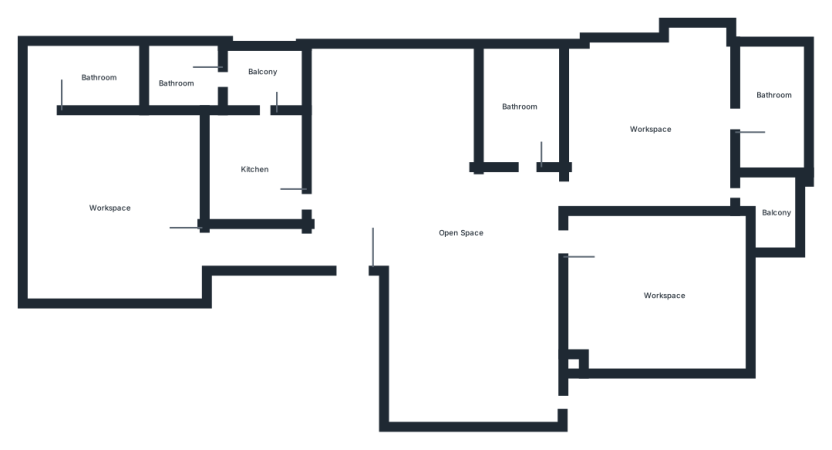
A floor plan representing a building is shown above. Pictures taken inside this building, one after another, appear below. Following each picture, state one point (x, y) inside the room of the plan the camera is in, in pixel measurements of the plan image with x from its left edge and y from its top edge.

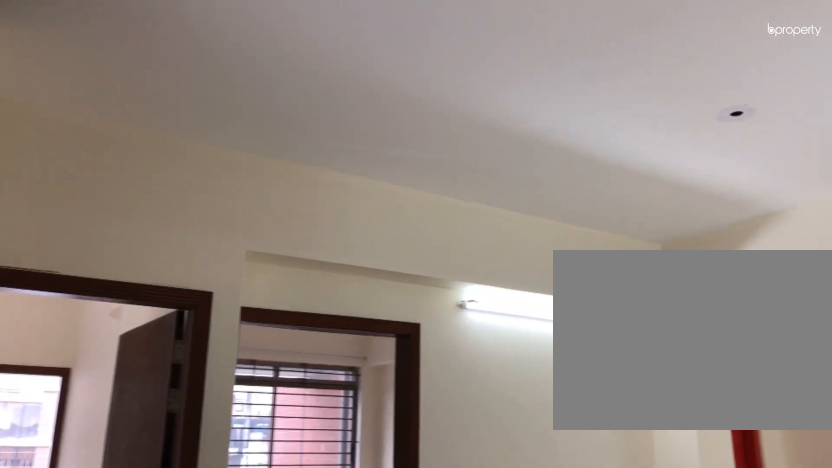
(494, 295)
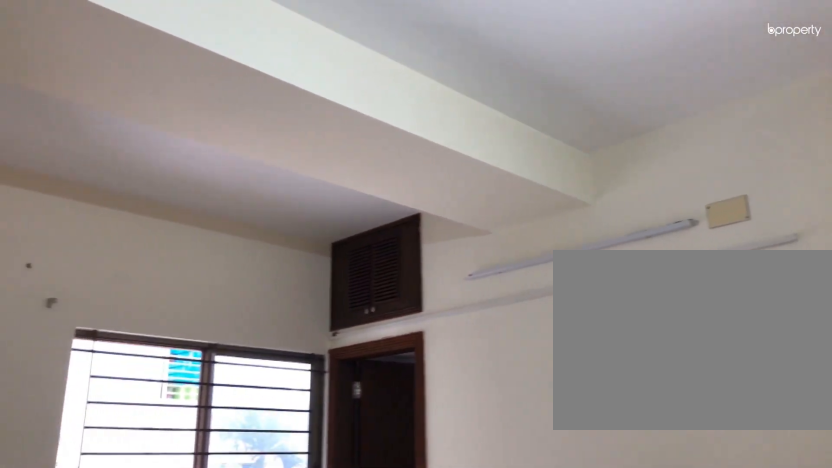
(114, 206)
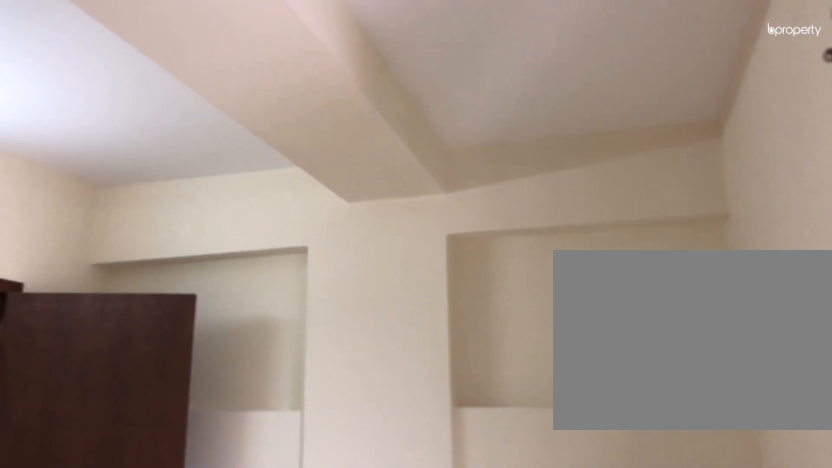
(114, 206)
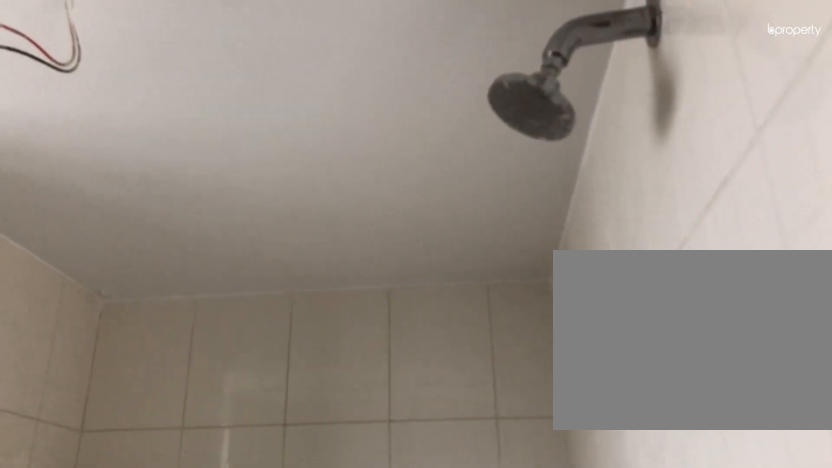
(86, 75)
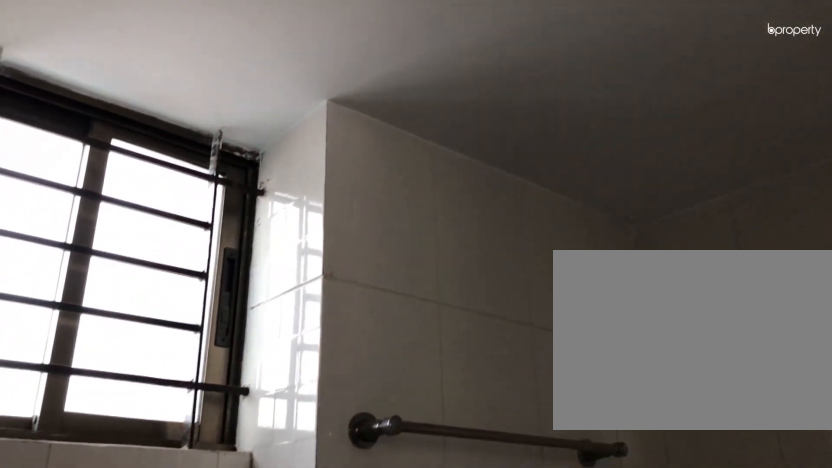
(86, 75)
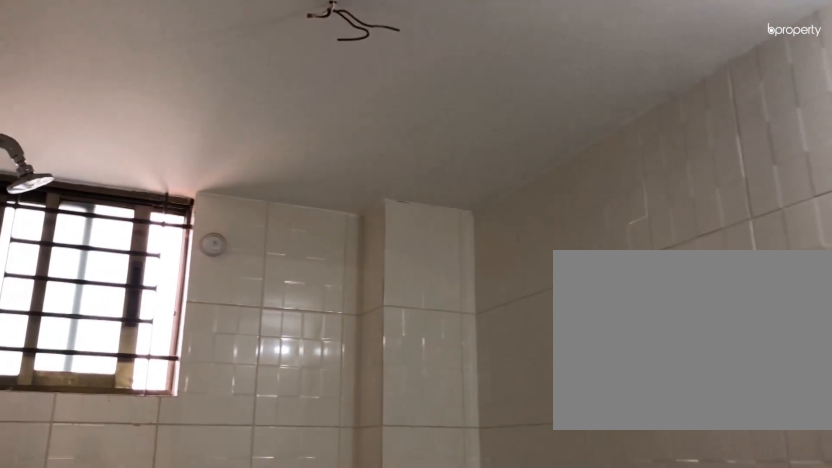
(523, 120)
